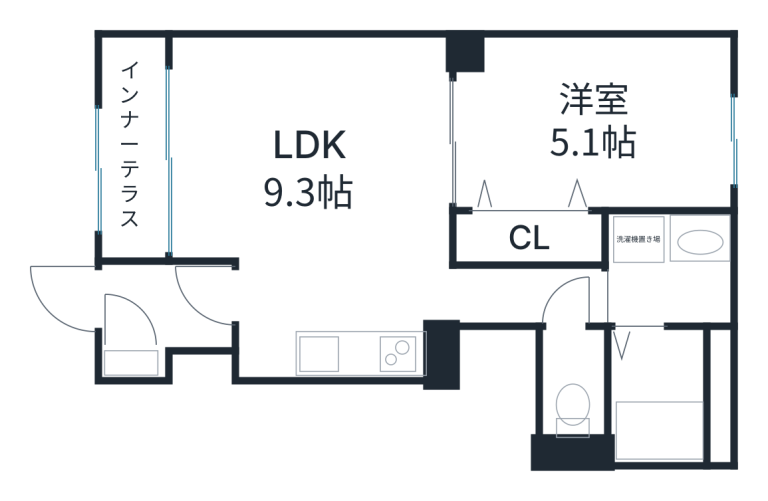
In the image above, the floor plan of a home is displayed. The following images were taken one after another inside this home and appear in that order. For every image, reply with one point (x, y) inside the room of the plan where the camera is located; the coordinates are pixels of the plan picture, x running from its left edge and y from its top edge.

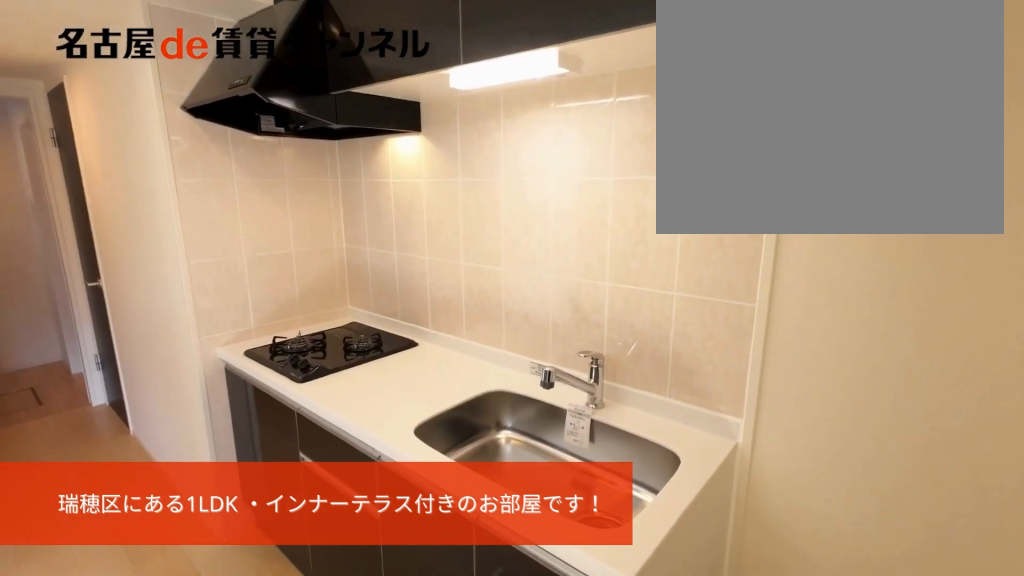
(372, 352)
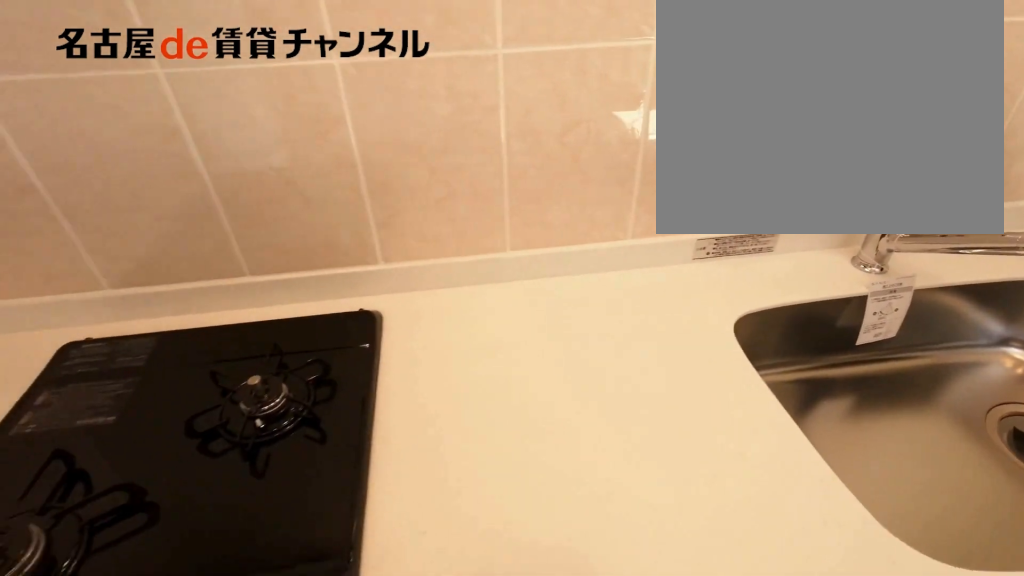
(372, 352)
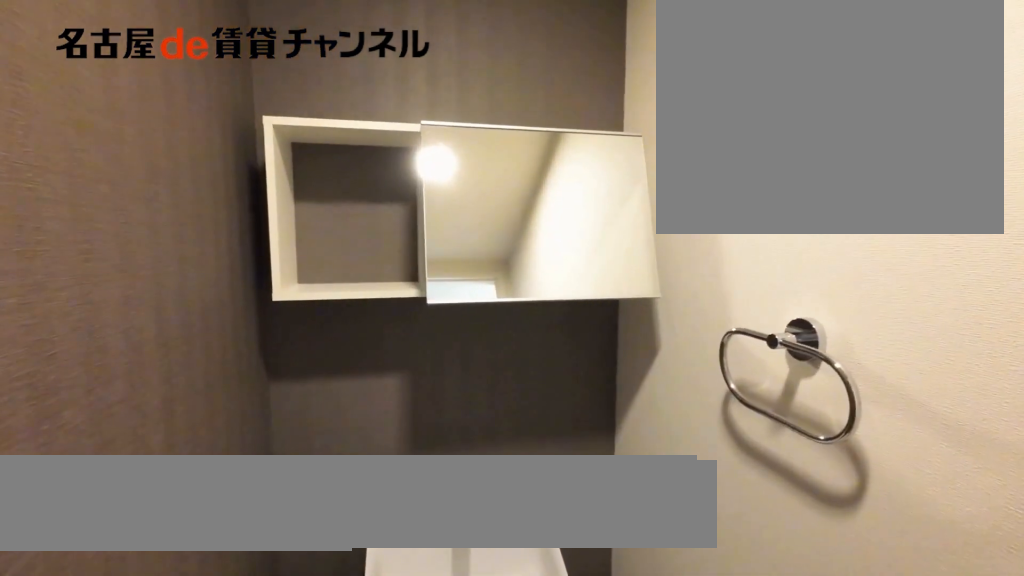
(571, 384)
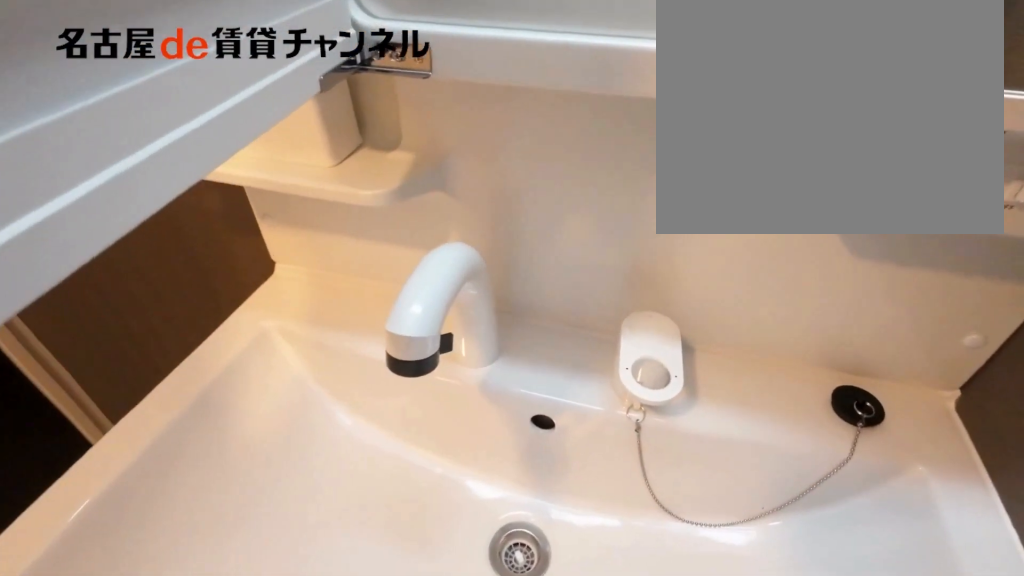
(667, 267)
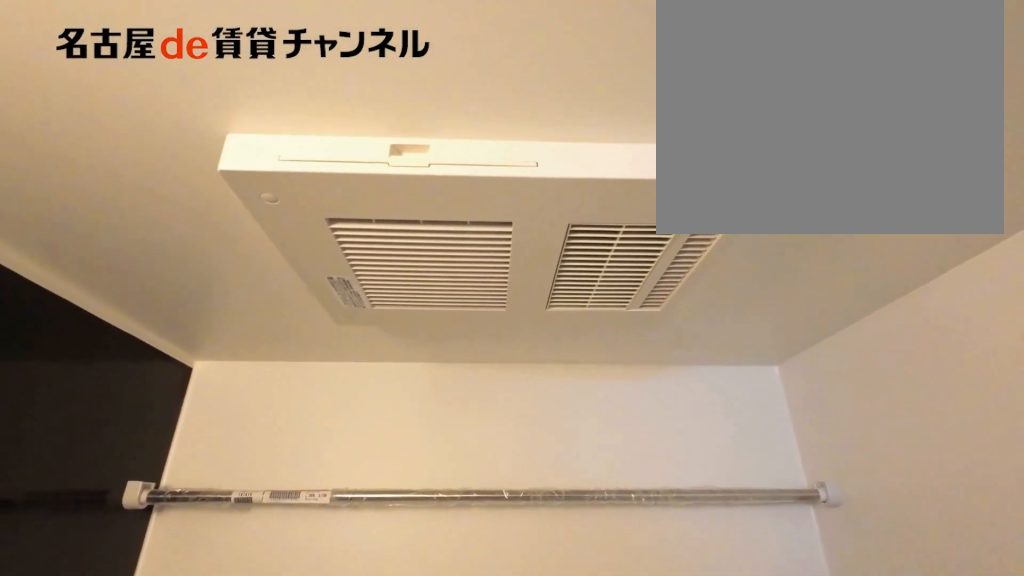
(667, 393)
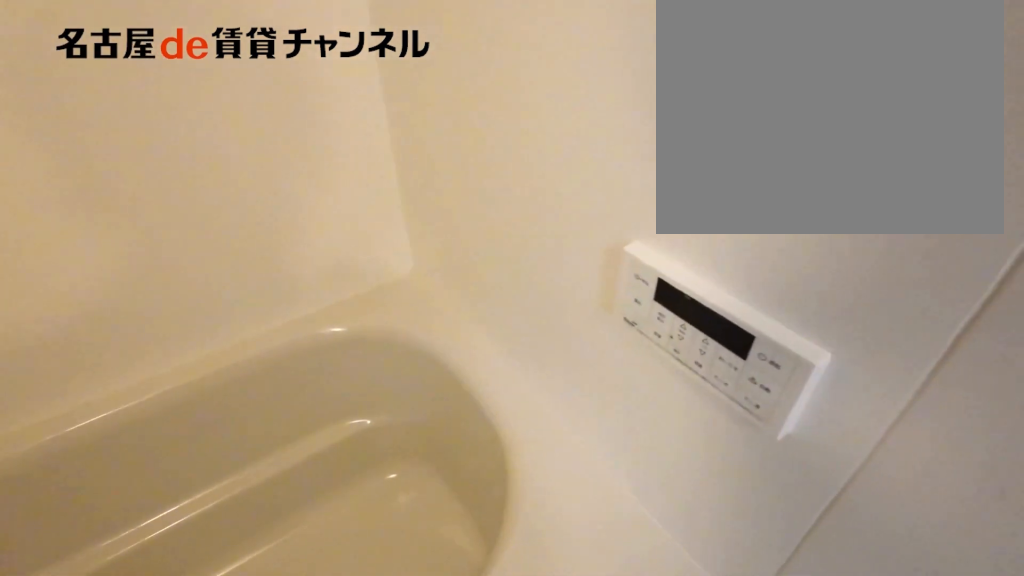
(667, 393)
